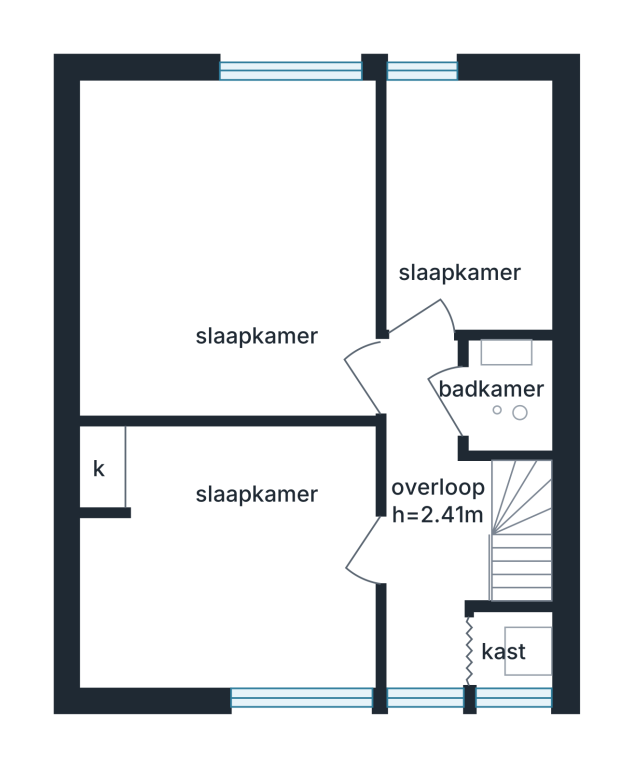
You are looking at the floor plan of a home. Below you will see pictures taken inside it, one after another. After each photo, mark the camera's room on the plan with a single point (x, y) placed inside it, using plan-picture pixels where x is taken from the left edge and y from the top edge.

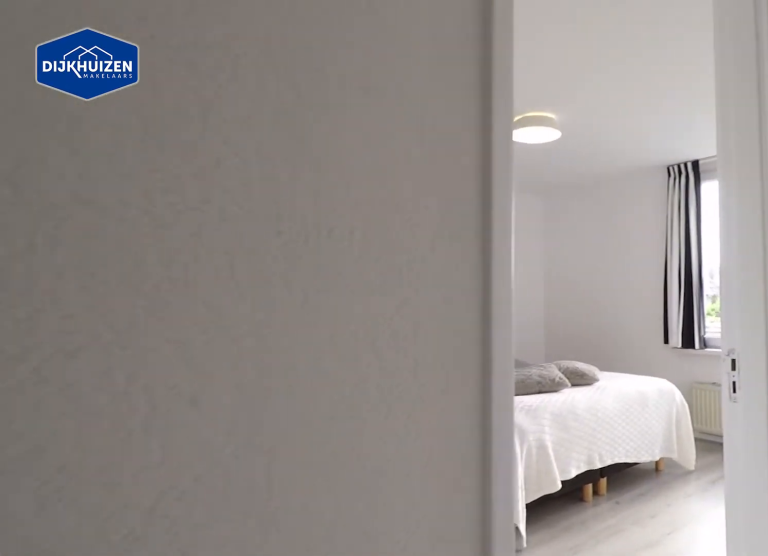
(429, 516)
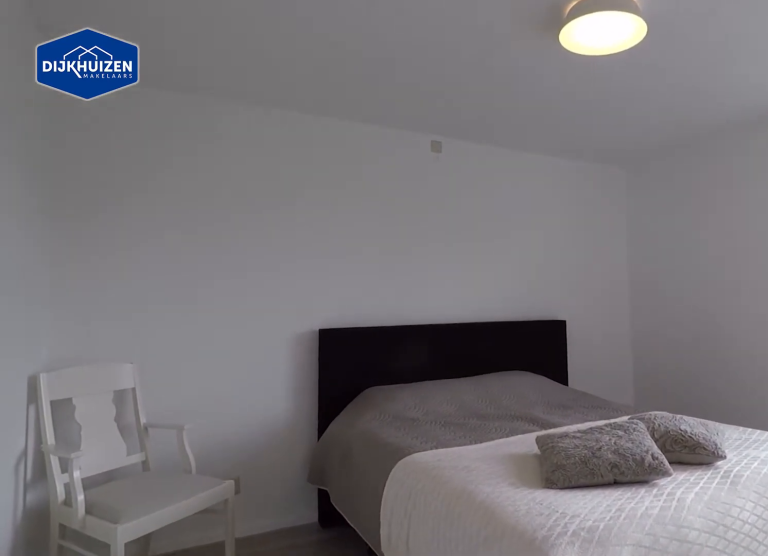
(273, 400)
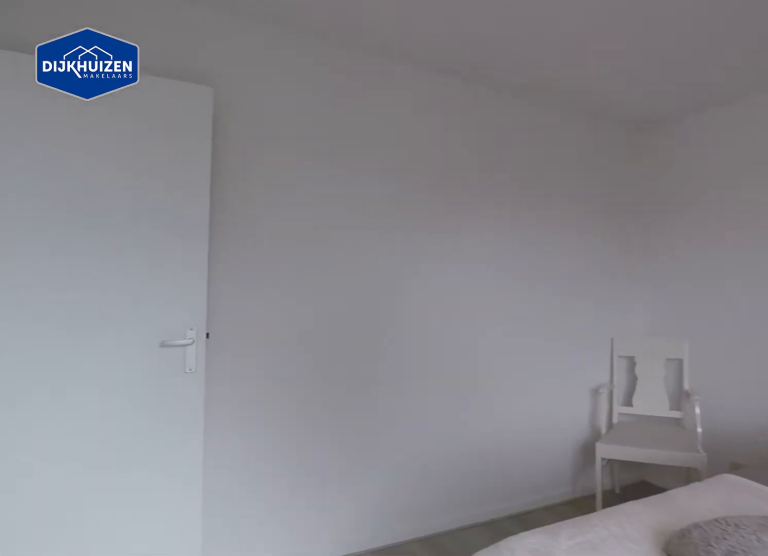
(273, 400)
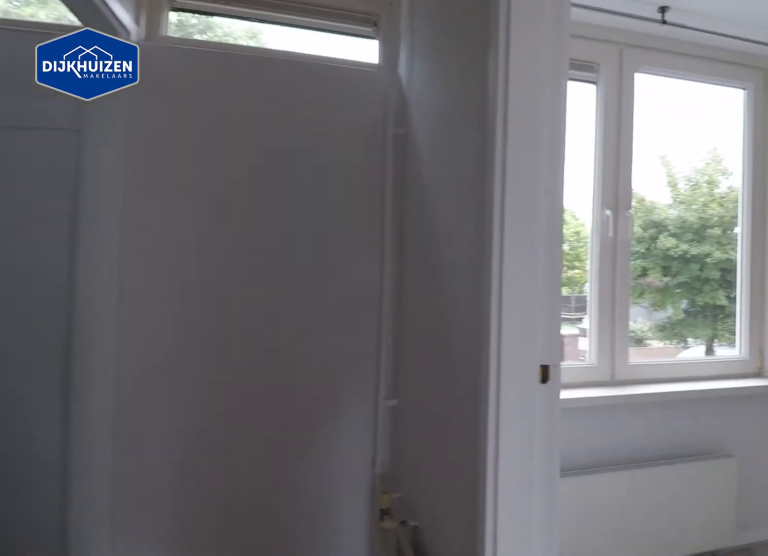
(429, 516)
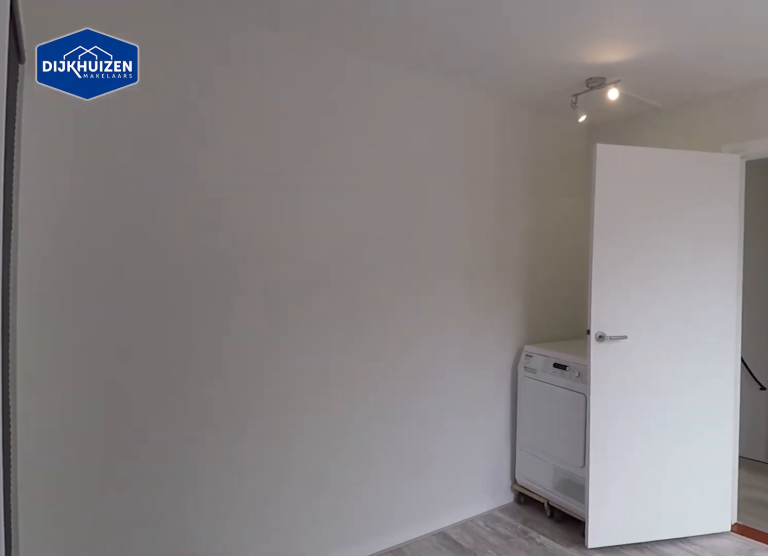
(270, 435)
